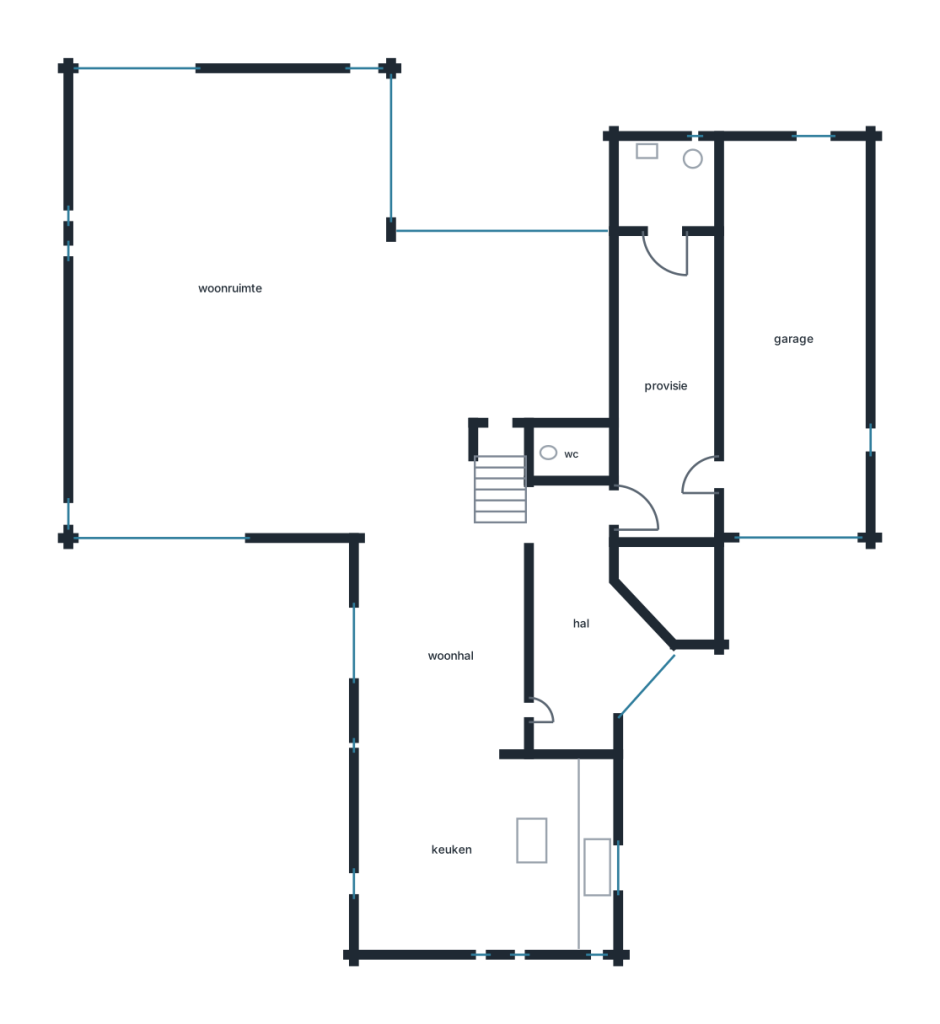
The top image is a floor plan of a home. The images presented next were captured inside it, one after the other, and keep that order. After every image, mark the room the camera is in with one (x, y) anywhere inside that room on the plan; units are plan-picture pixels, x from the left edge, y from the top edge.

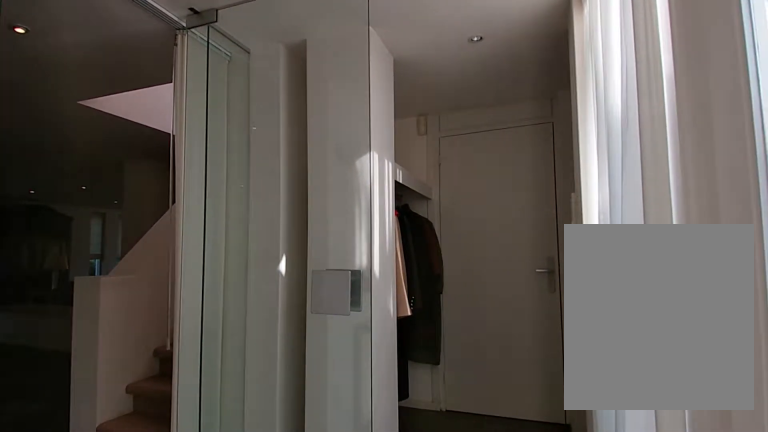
(582, 623)
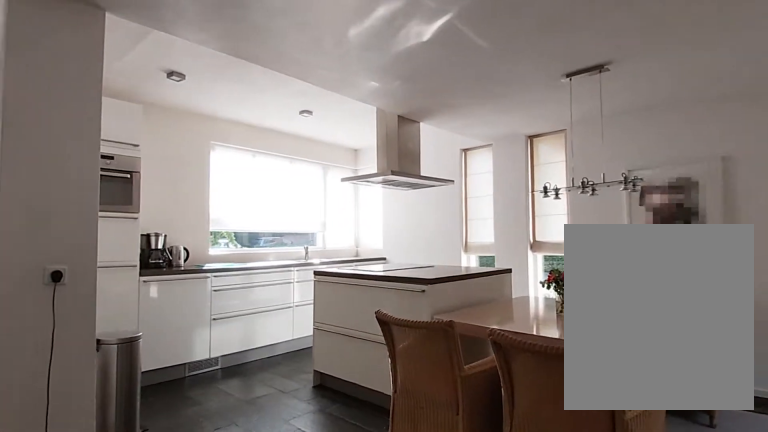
(461, 740)
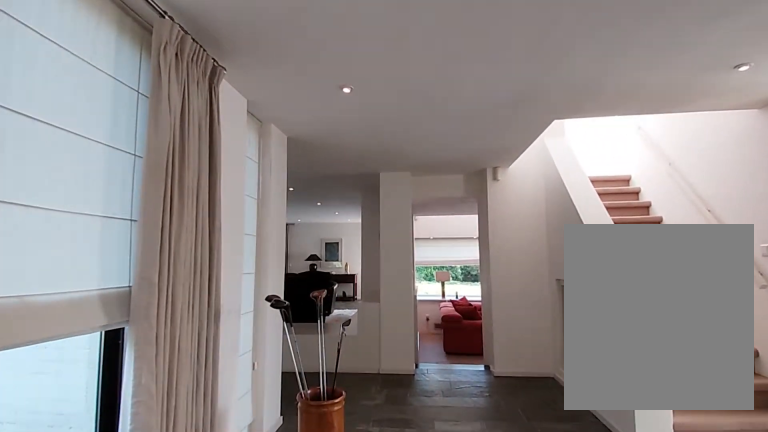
(461, 740)
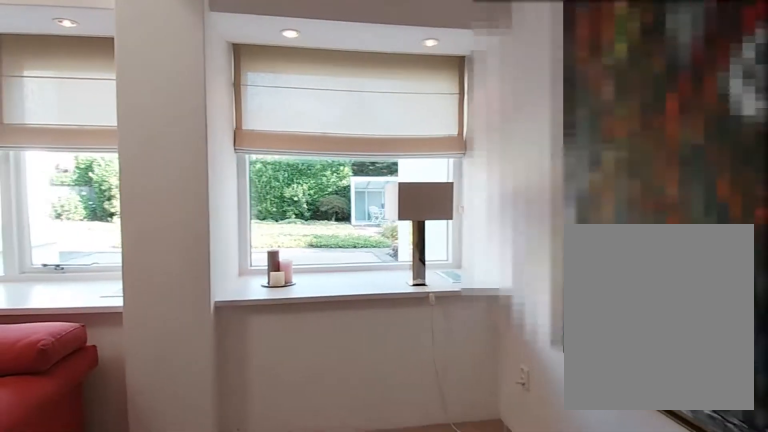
(498, 338)
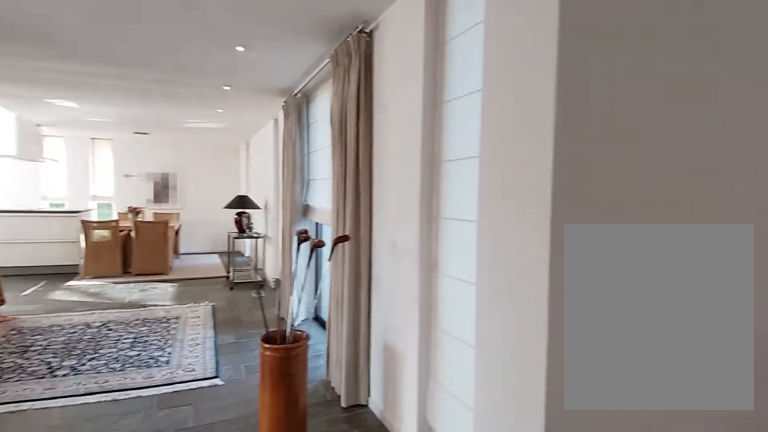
(462, 740)
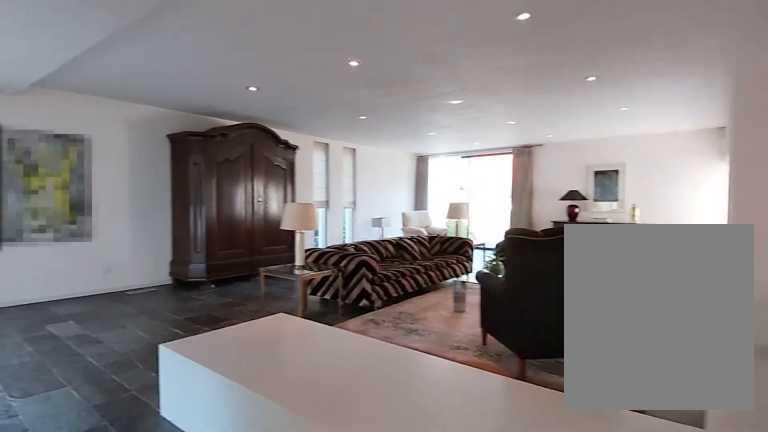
(225, 302)
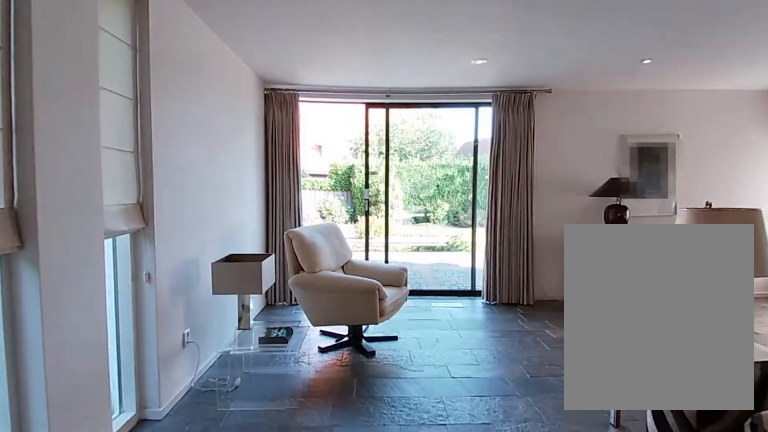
(225, 302)
